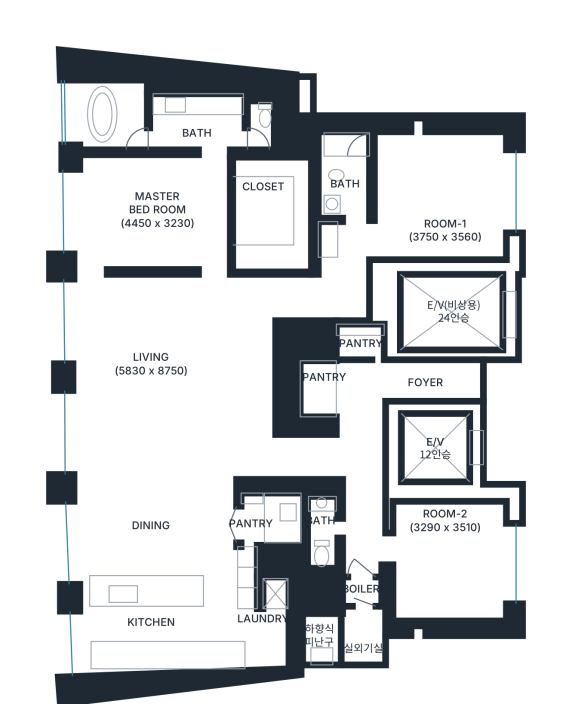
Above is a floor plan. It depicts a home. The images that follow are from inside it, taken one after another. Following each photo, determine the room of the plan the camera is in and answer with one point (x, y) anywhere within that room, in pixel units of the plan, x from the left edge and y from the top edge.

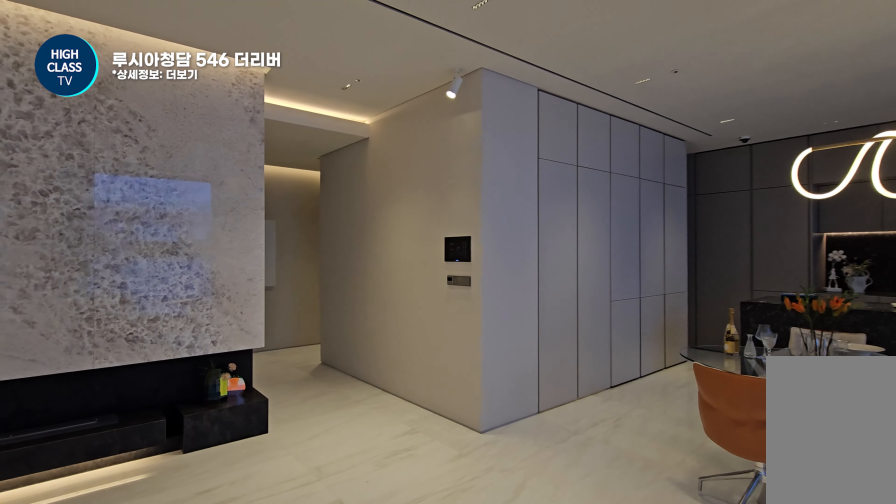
(171, 371)
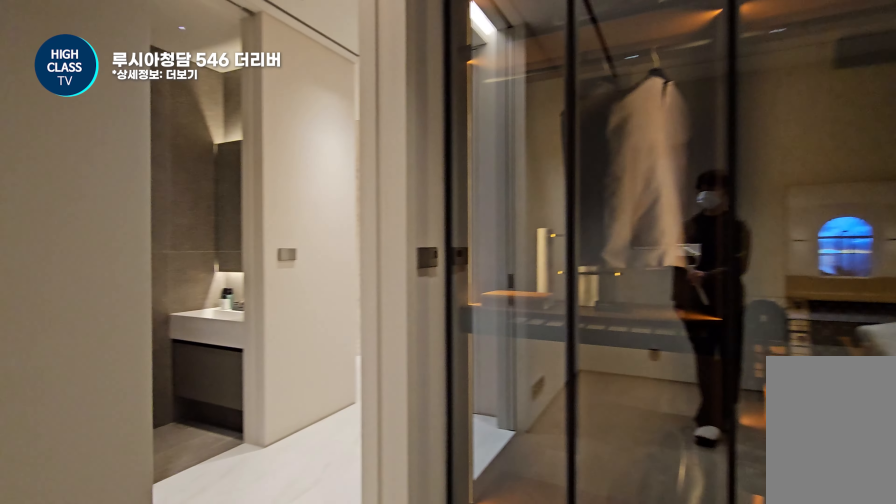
(447, 559)
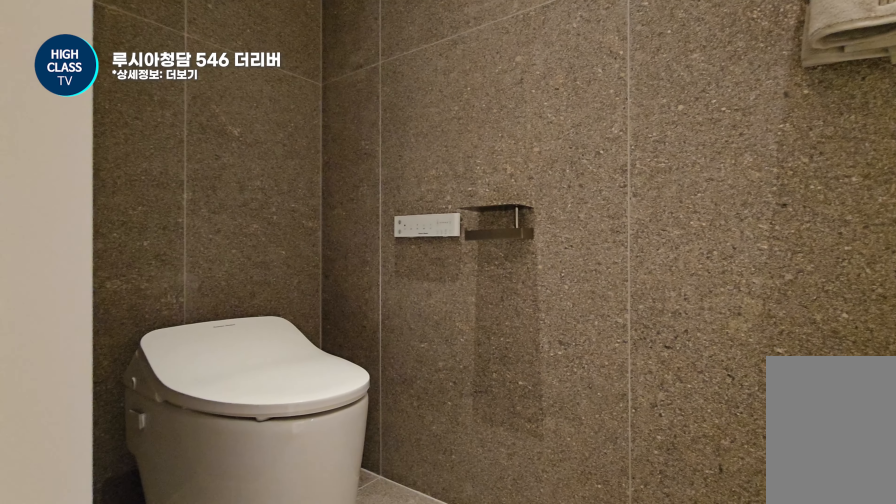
(323, 527)
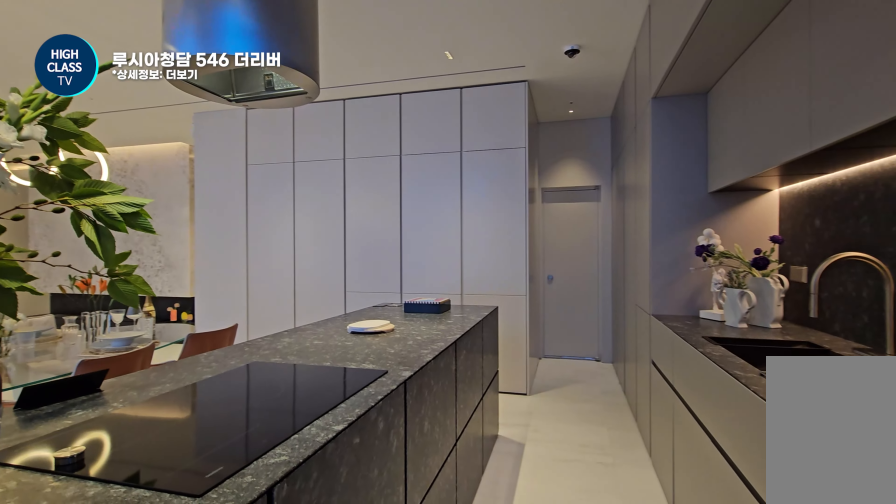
(178, 556)
